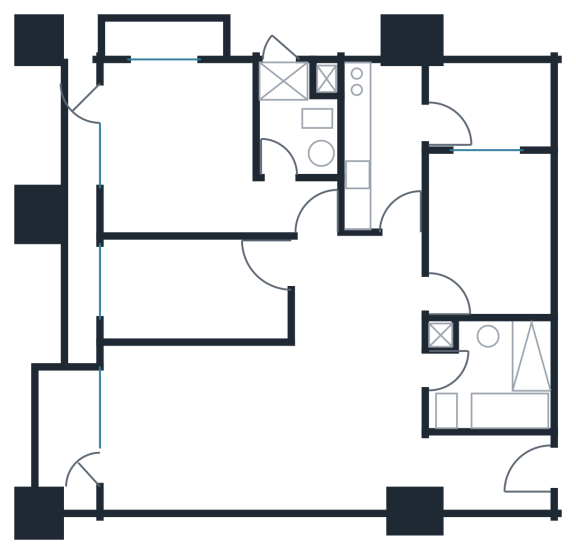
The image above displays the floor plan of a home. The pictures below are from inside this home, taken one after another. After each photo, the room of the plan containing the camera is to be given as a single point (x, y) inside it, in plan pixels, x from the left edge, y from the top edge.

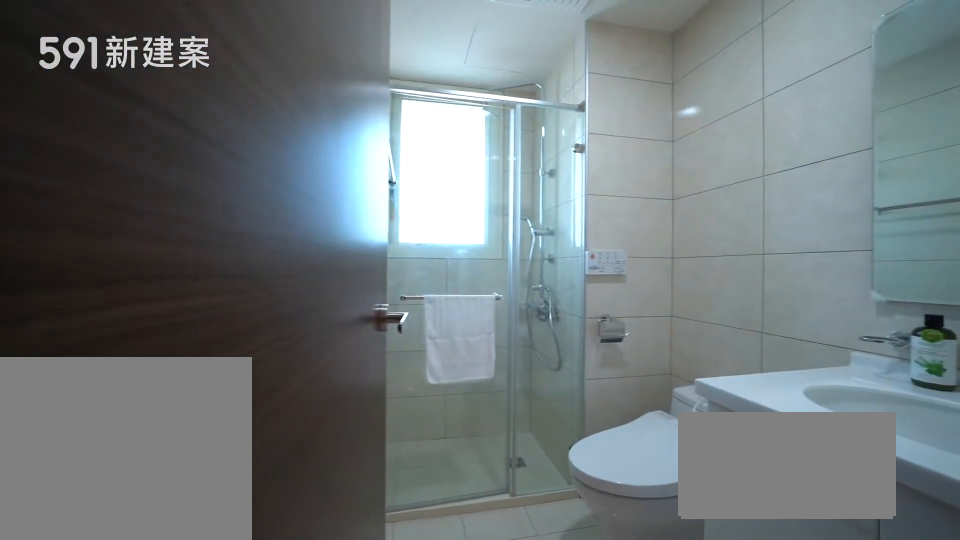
(298, 114)
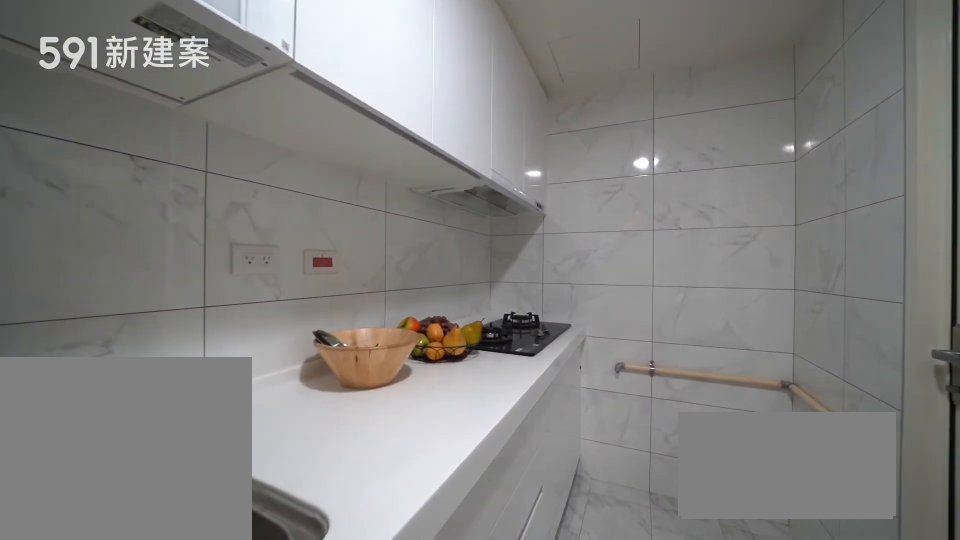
(382, 142)
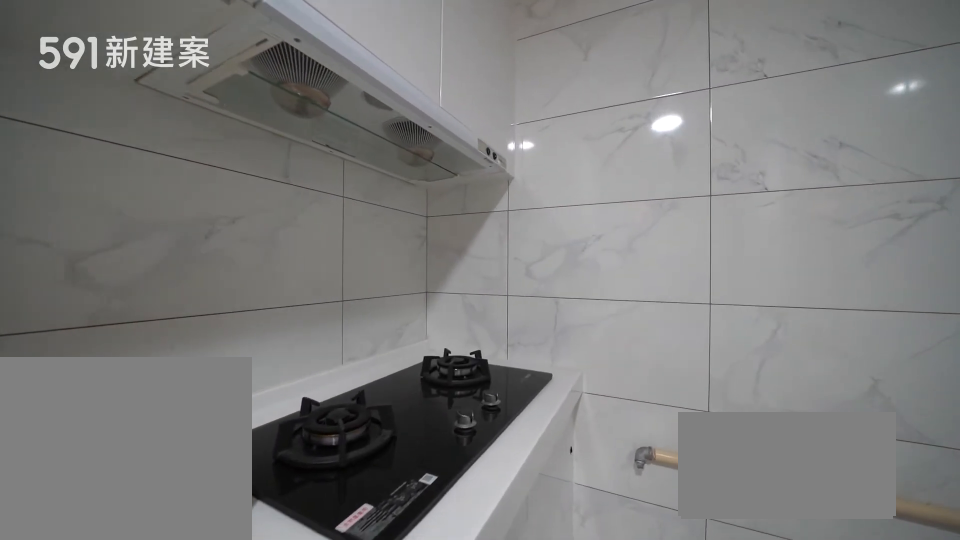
(382, 142)
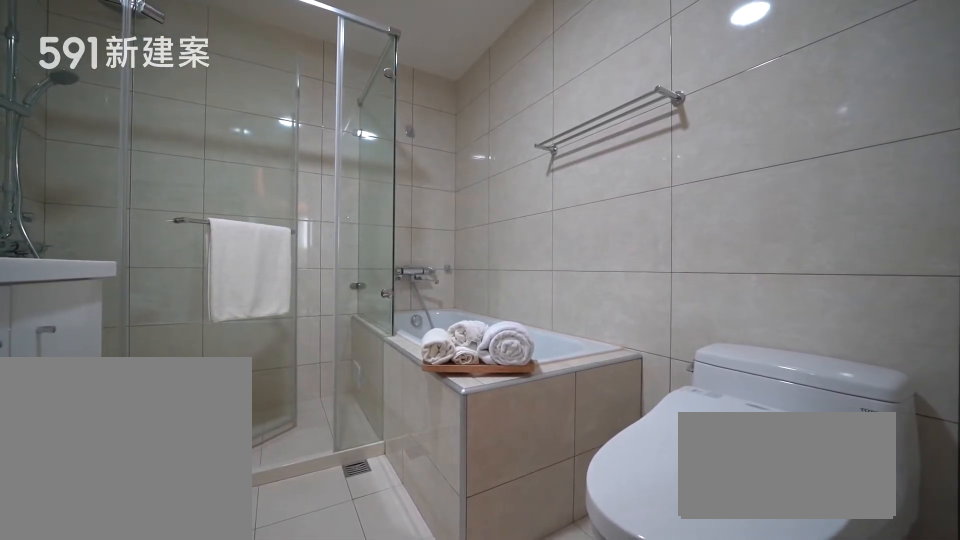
(492, 370)
